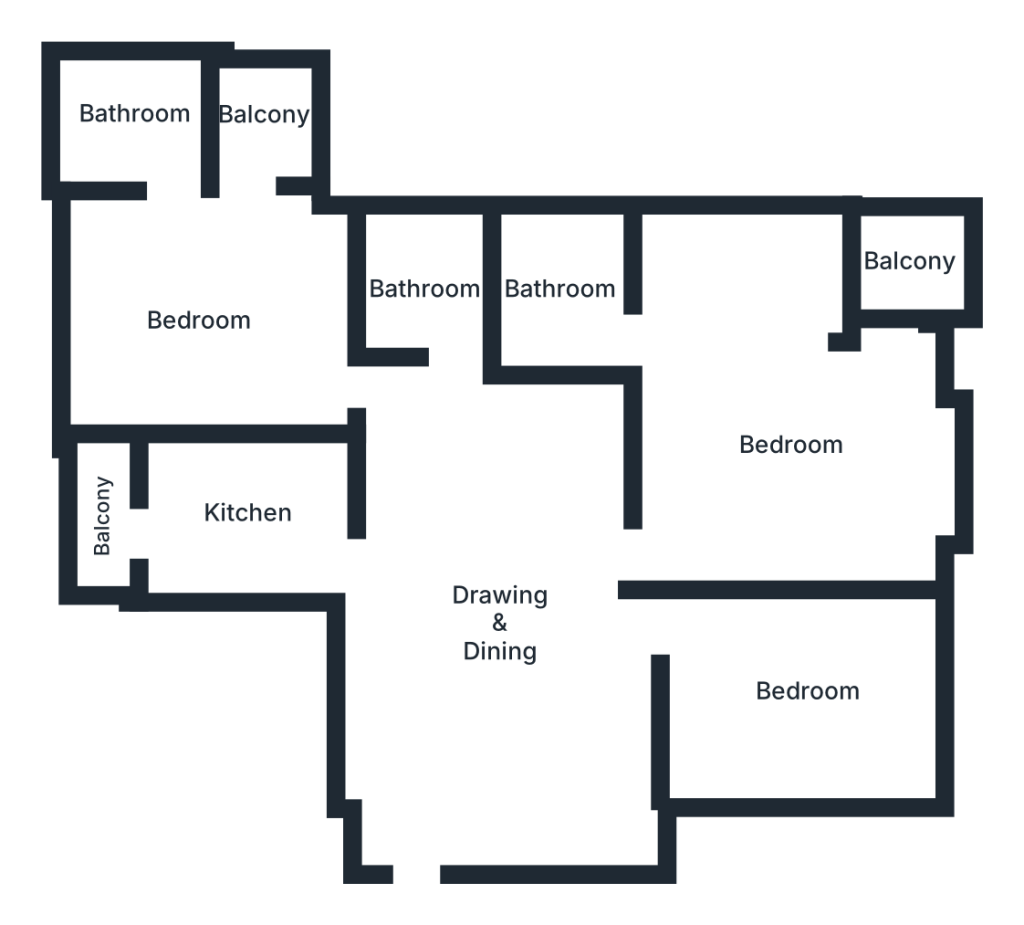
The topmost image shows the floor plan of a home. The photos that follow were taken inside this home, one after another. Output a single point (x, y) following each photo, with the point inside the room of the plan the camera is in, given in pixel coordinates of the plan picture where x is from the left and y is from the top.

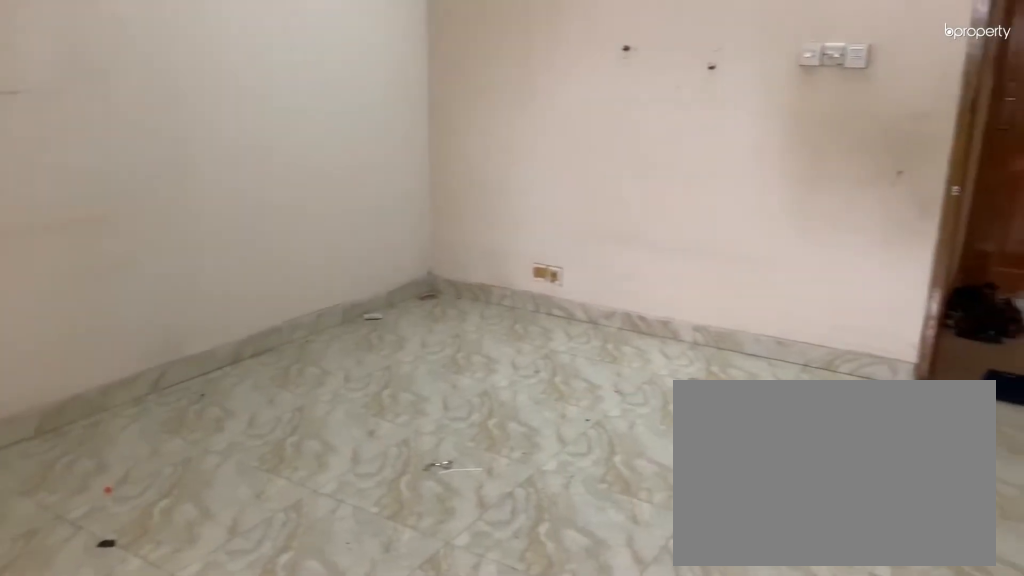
(504, 634)
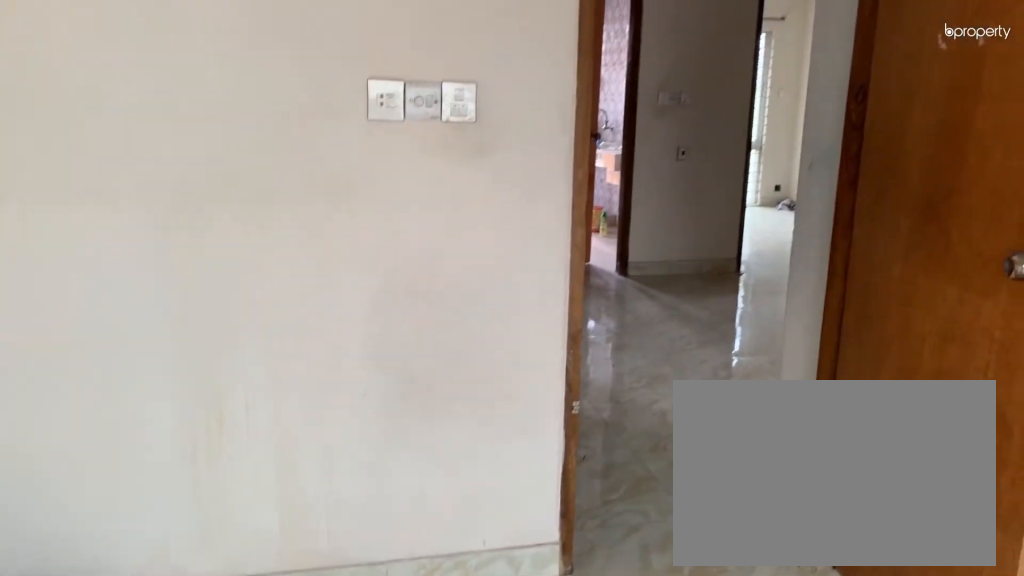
(810, 687)
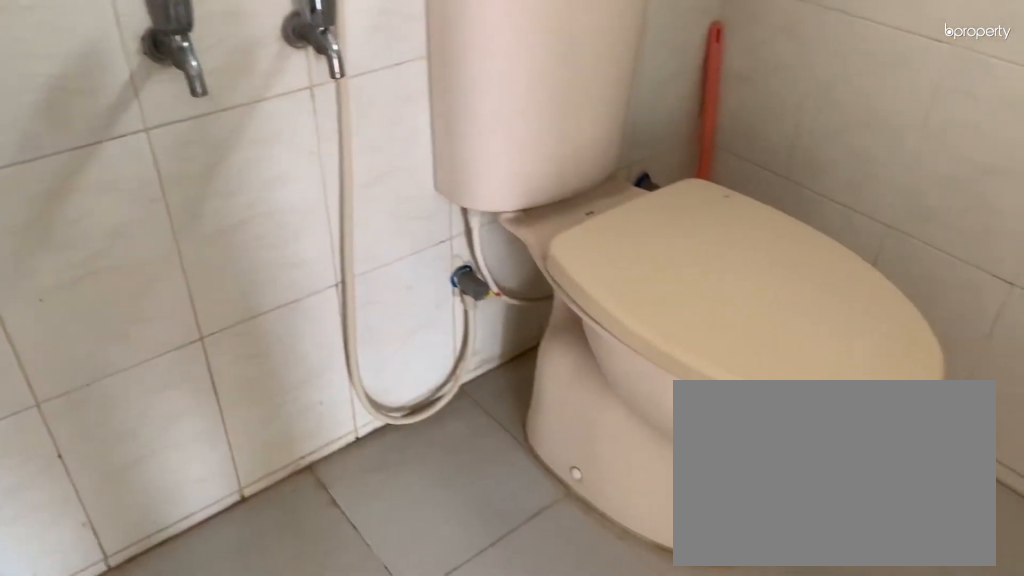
(565, 288)
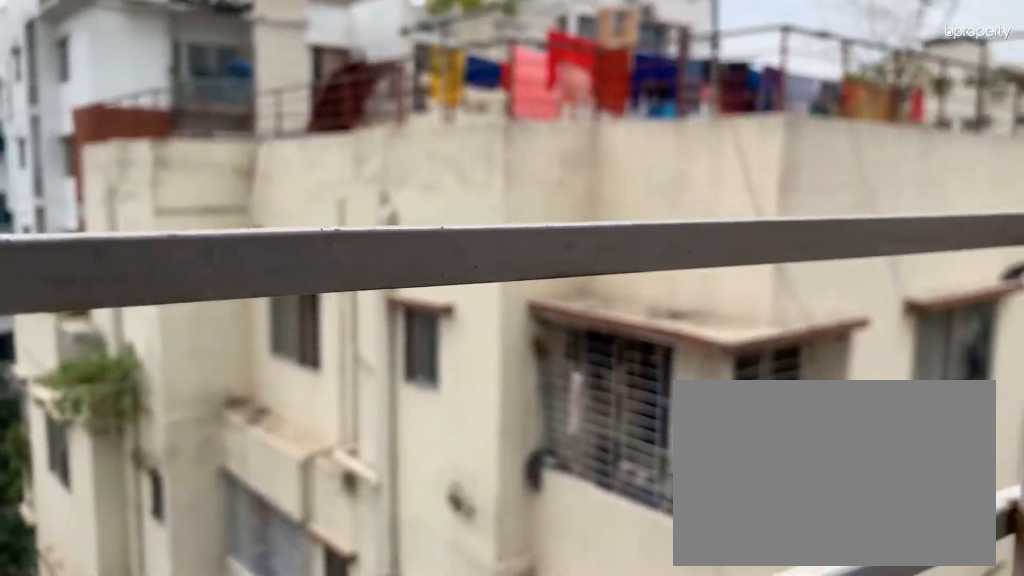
(907, 269)
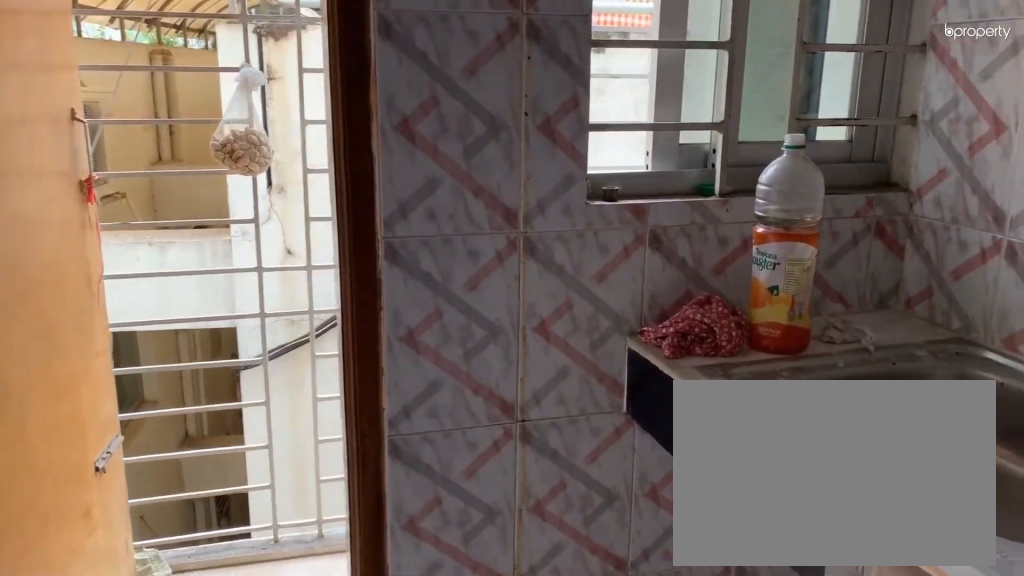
(245, 518)
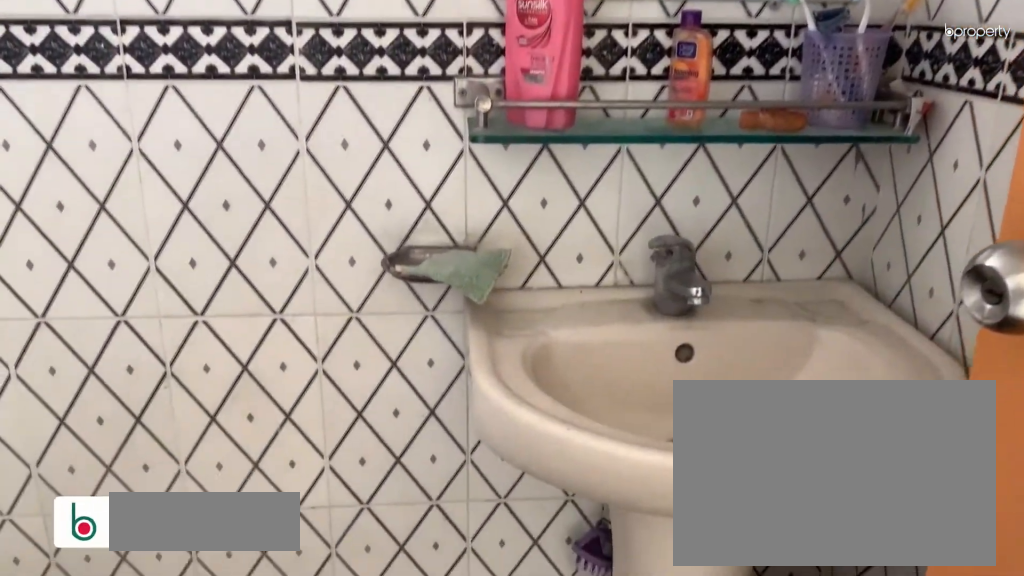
(137, 108)
